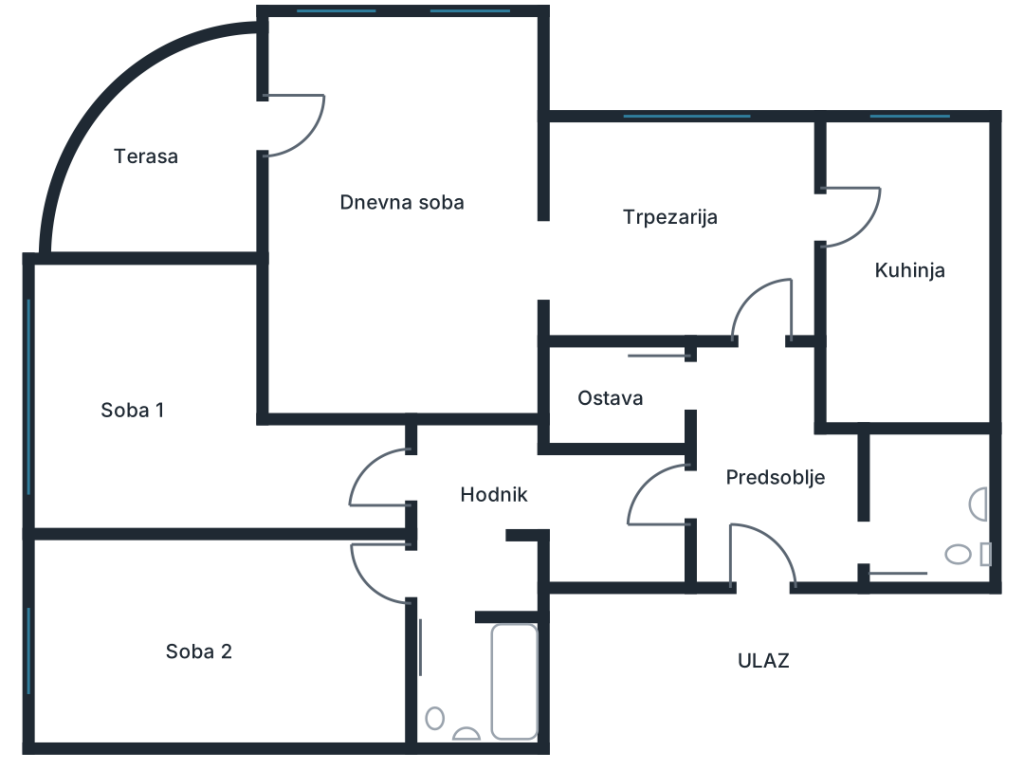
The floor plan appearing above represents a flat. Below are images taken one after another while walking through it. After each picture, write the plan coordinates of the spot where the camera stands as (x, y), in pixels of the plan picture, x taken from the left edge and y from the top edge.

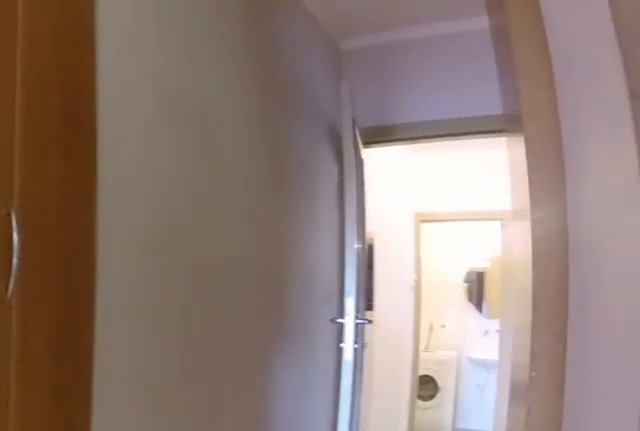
(469, 513)
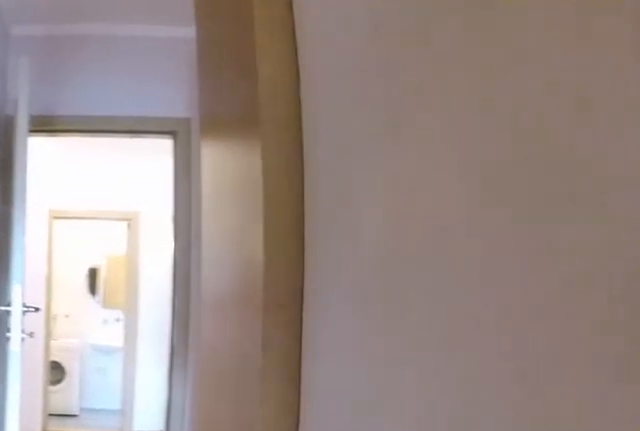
(500, 484)
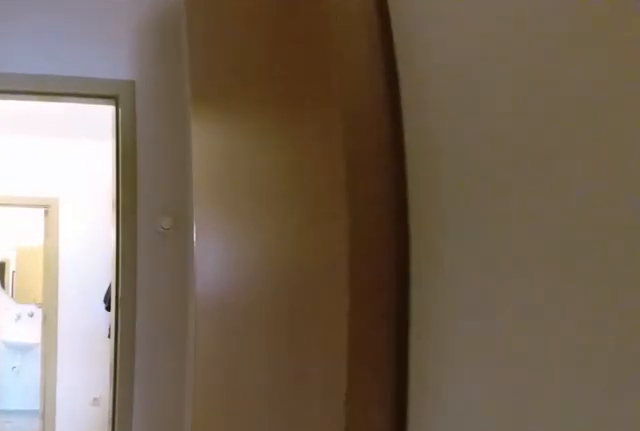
(523, 482)
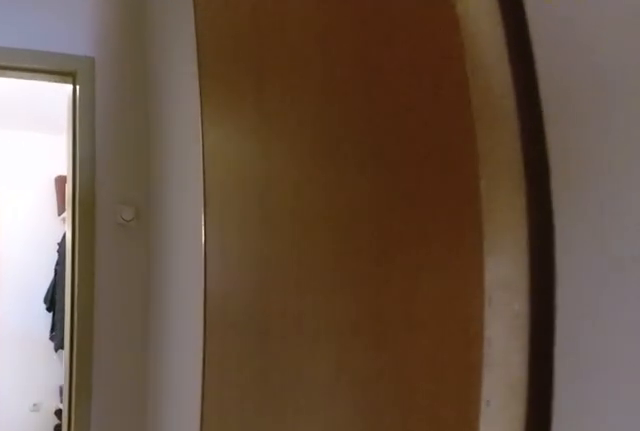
(539, 481)
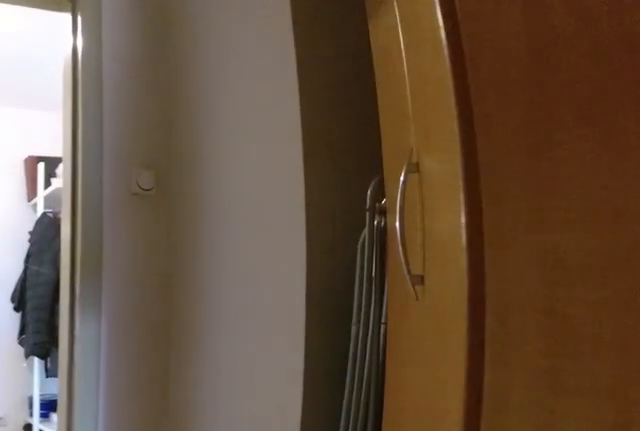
(571, 482)
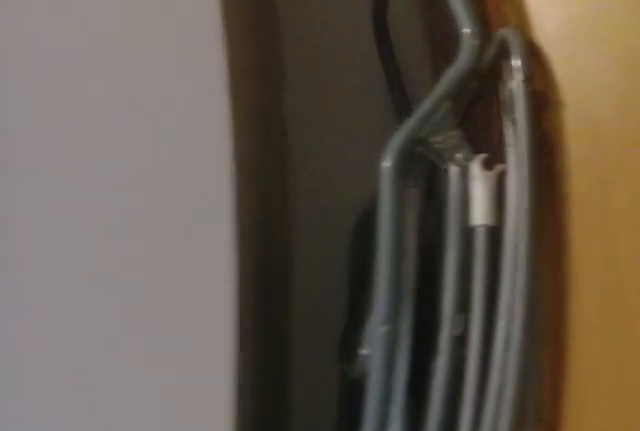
(618, 492)
